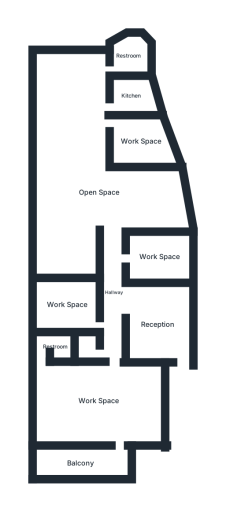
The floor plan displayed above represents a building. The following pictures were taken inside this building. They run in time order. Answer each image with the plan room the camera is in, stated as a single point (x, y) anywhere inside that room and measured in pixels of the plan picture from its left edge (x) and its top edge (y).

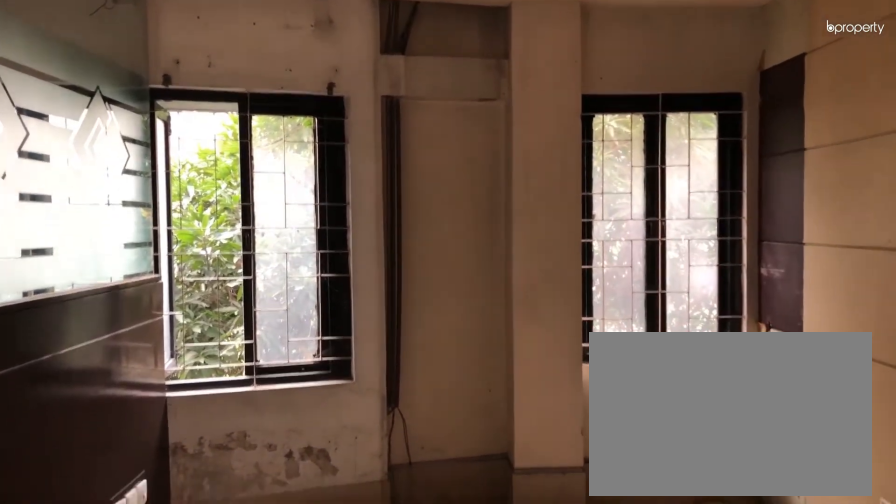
(159, 256)
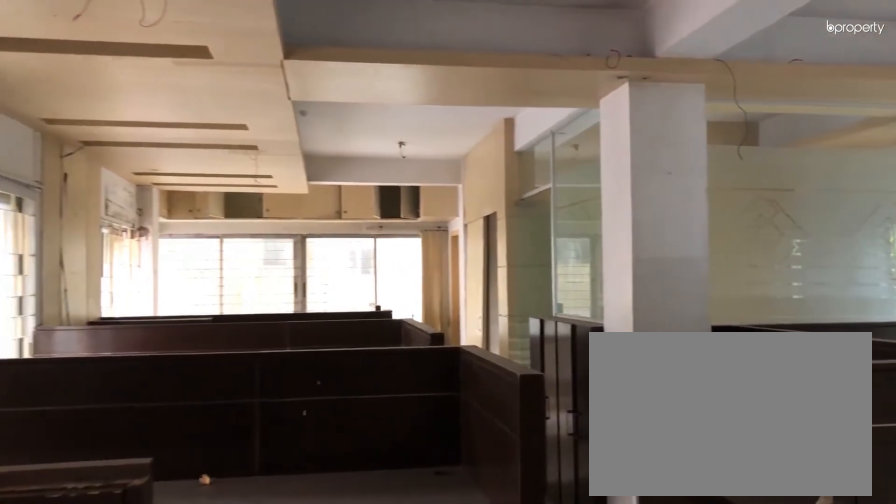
(98, 193)
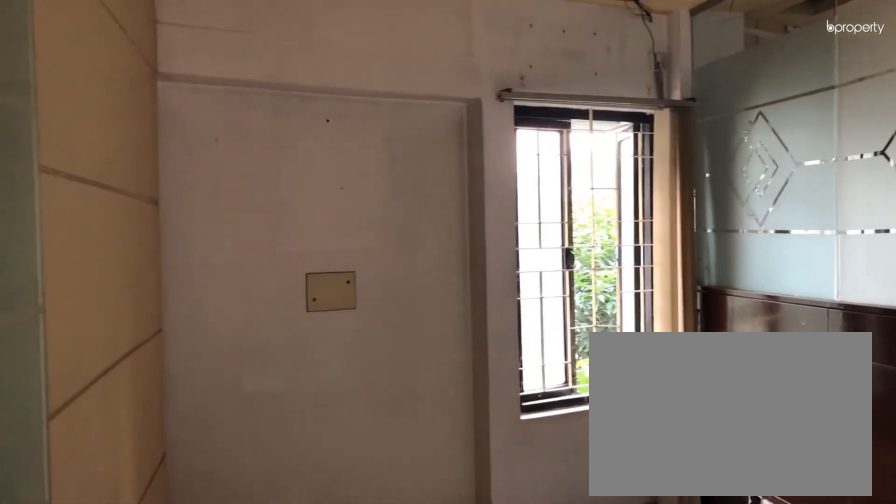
(142, 139)
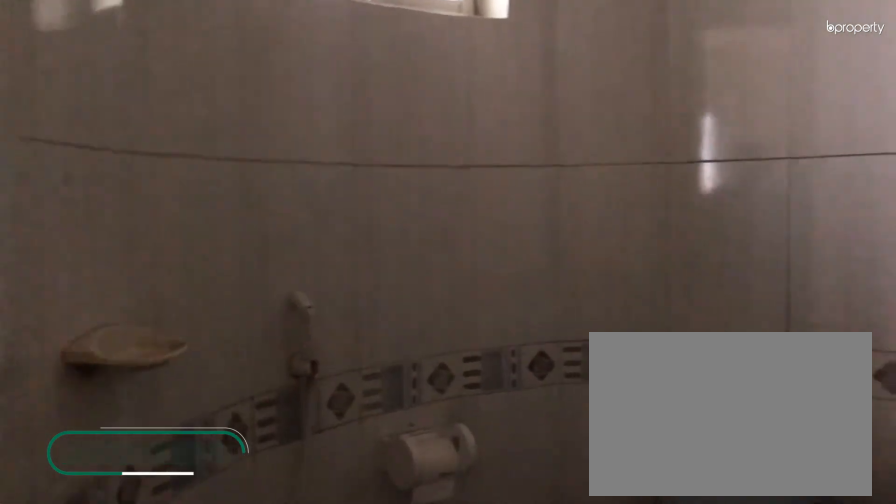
(127, 54)
